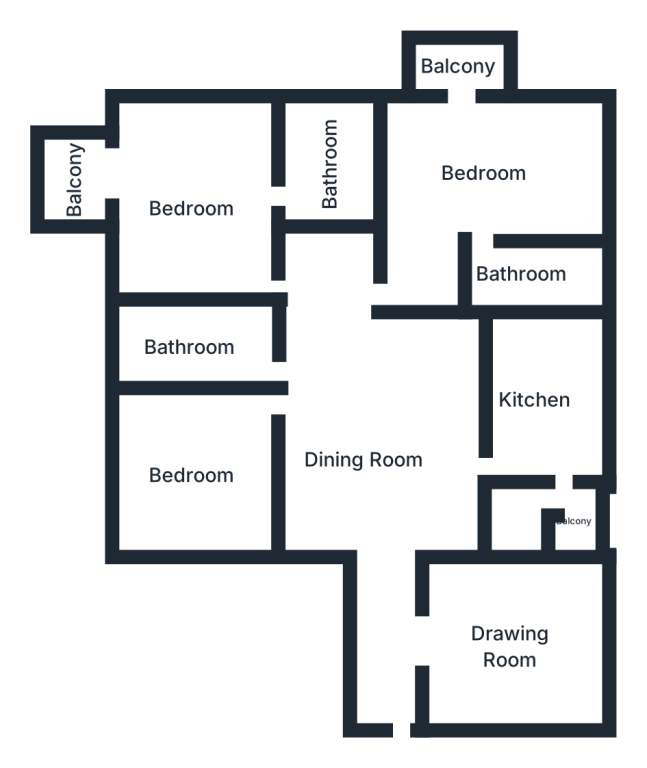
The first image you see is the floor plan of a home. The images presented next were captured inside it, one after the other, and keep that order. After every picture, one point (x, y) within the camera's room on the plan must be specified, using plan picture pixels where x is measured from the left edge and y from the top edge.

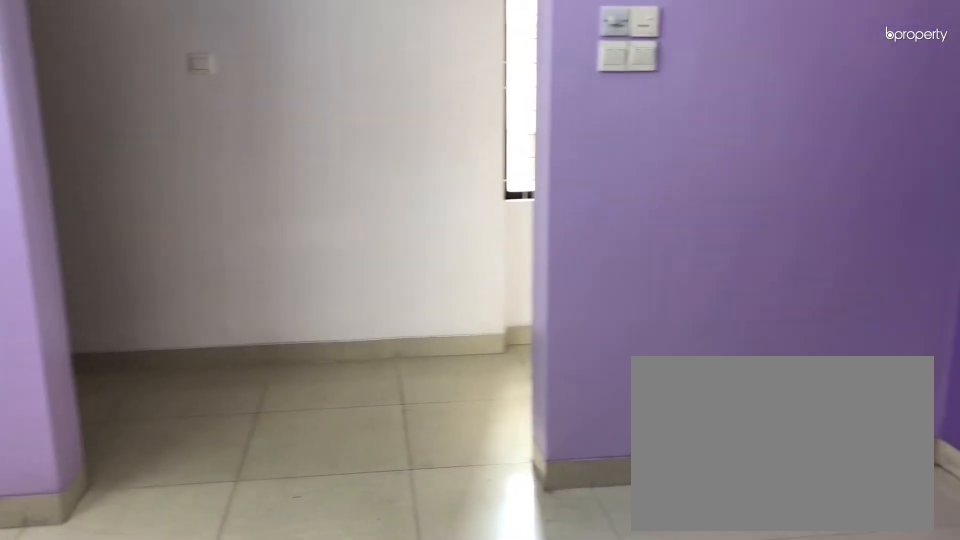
(511, 646)
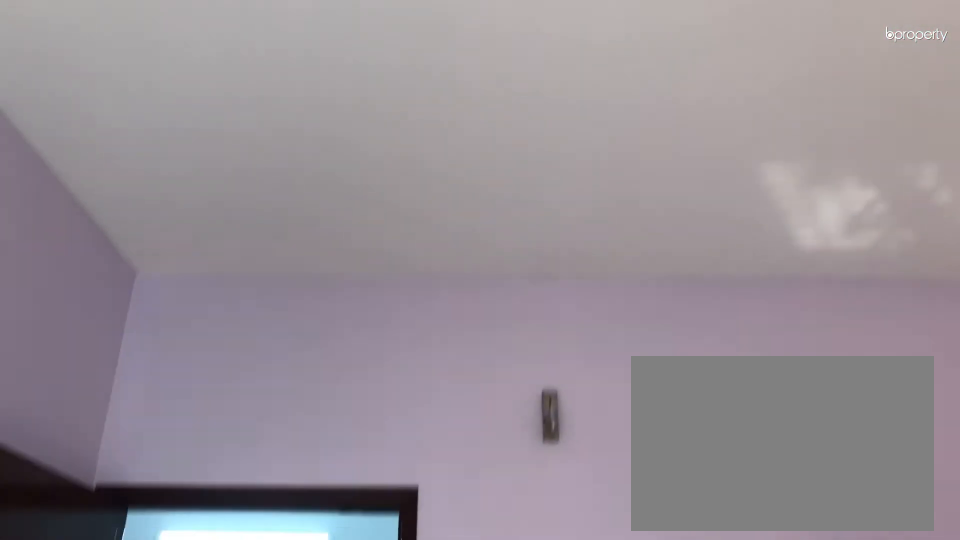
(188, 473)
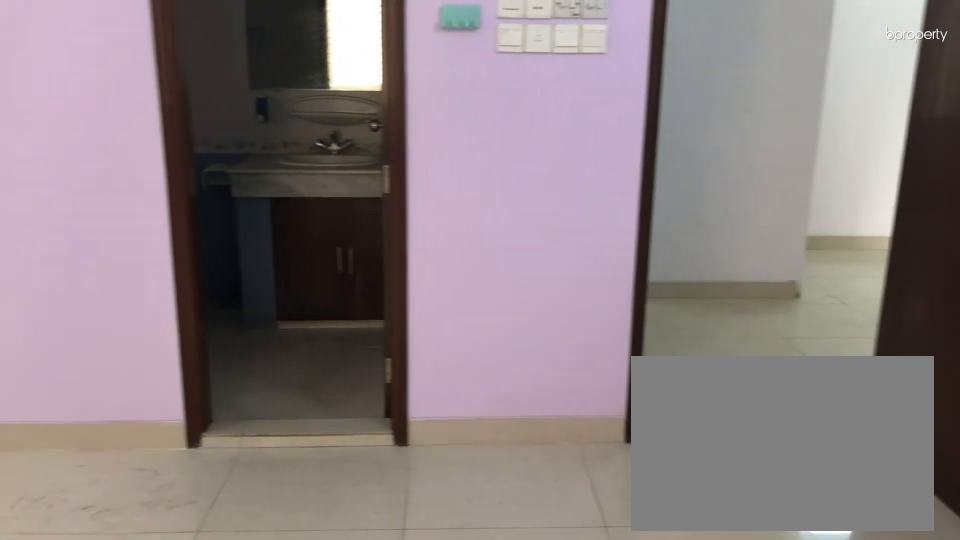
(190, 211)
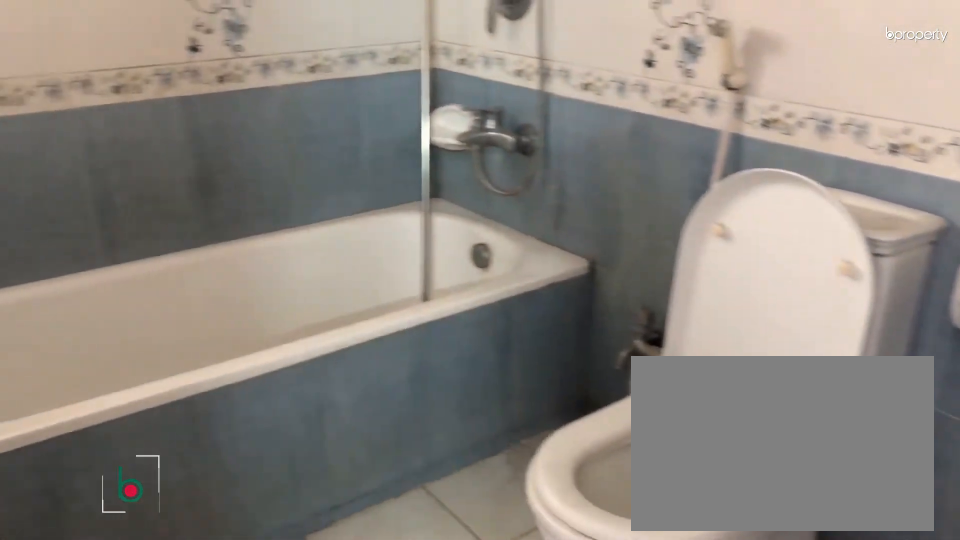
(325, 164)
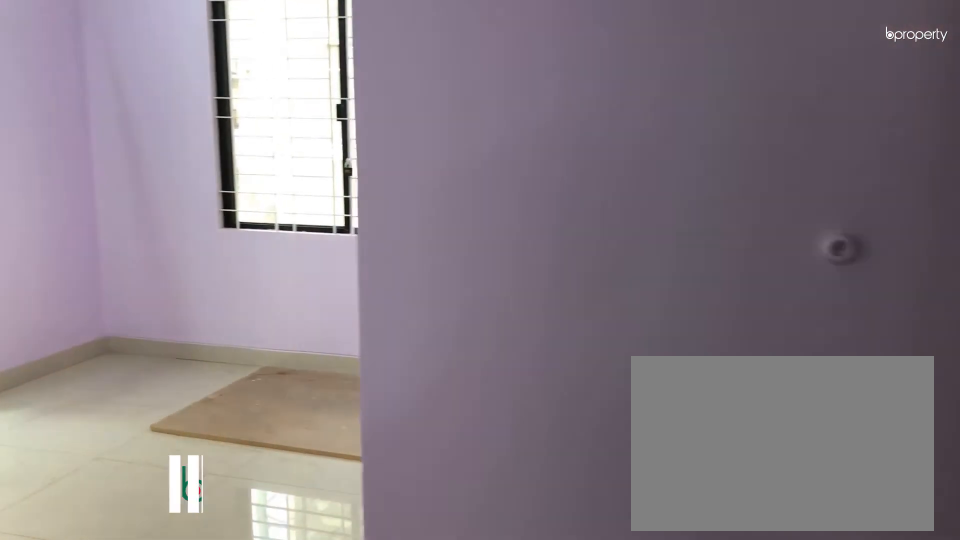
(489, 173)
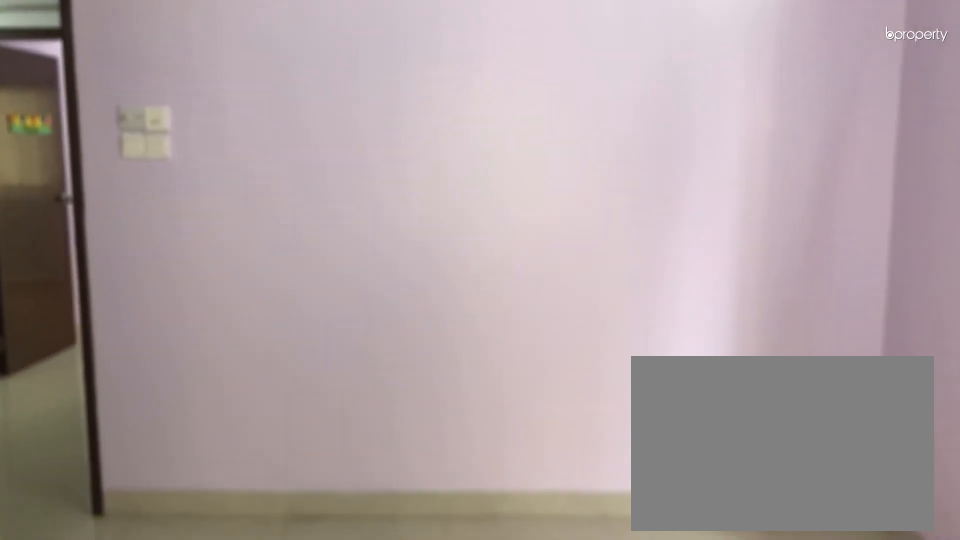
(489, 173)
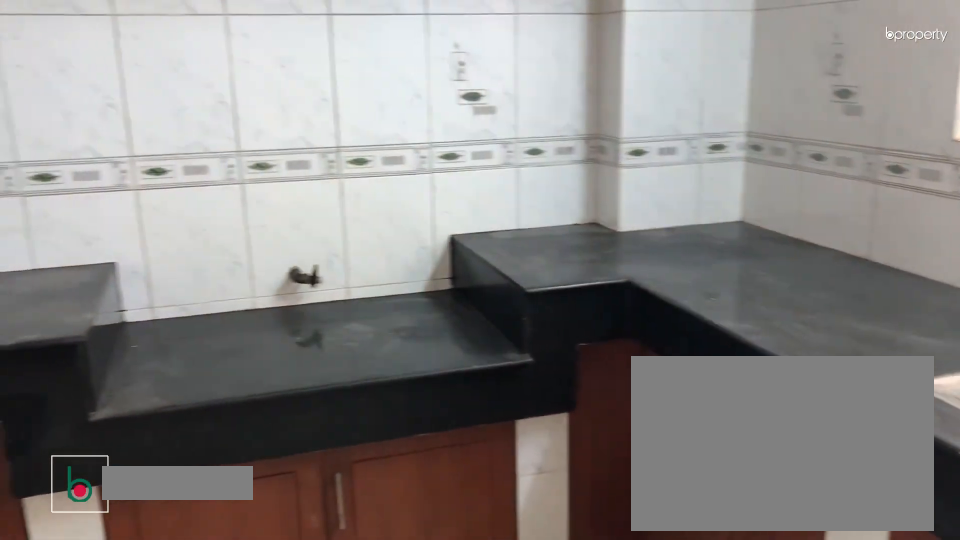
(534, 405)
